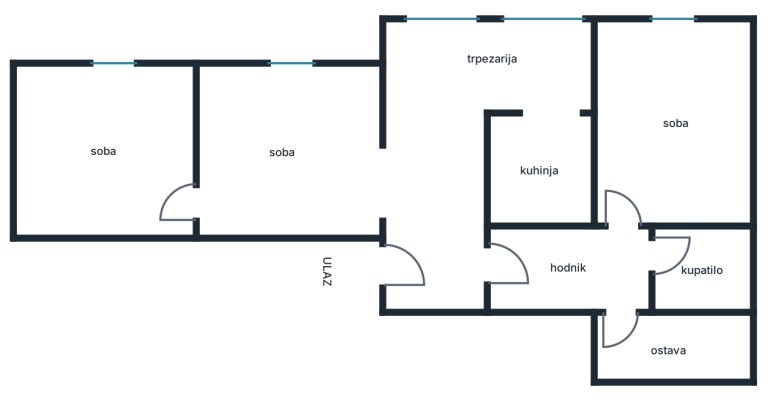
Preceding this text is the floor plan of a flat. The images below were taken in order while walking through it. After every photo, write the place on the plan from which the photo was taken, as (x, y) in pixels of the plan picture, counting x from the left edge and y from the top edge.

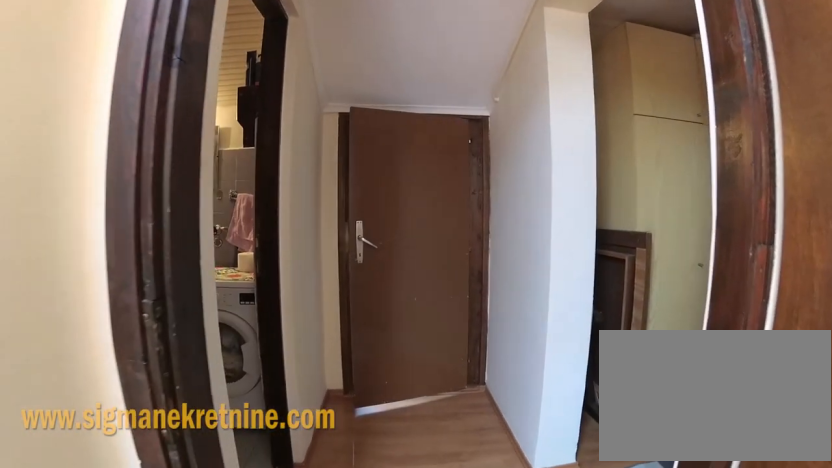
(633, 163)
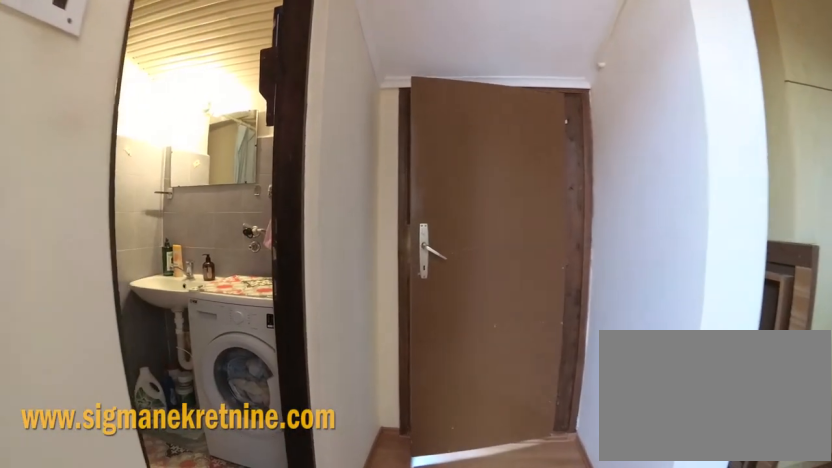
(633, 190)
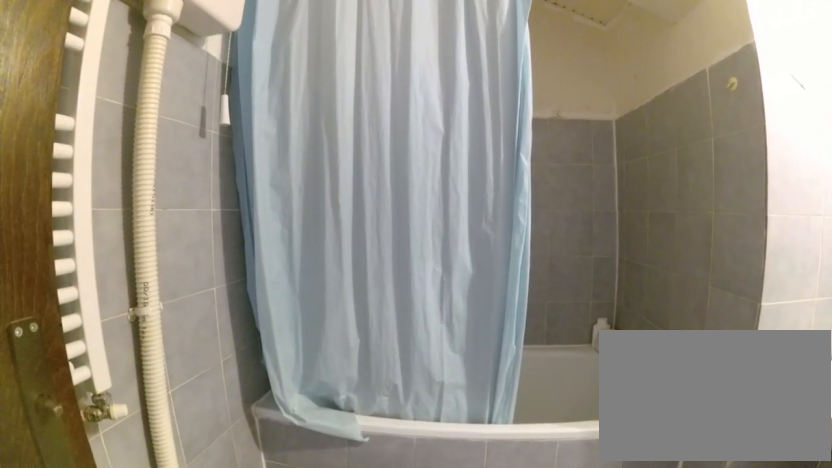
(667, 267)
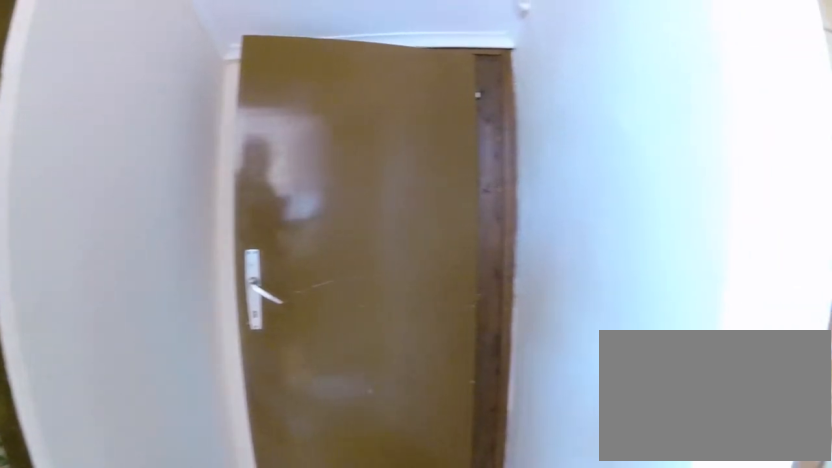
(627, 252)
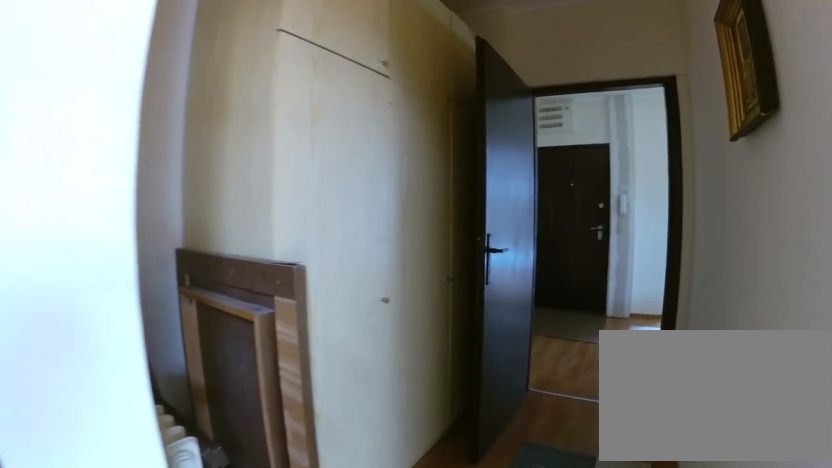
(630, 266)
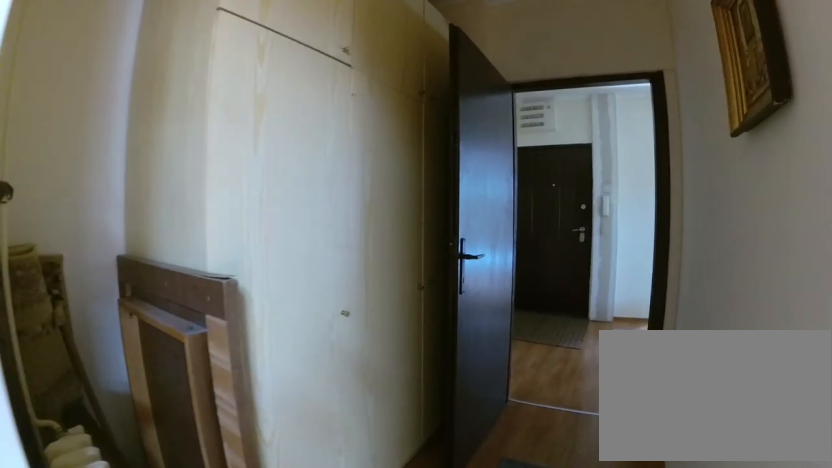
(627, 269)
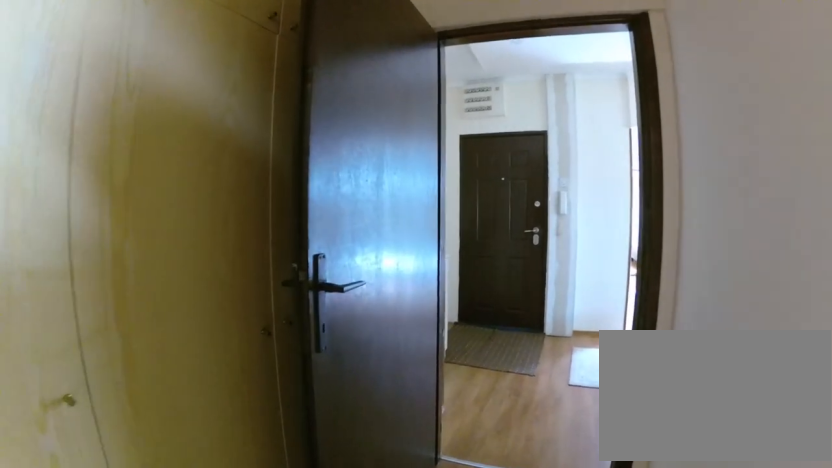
(588, 271)
